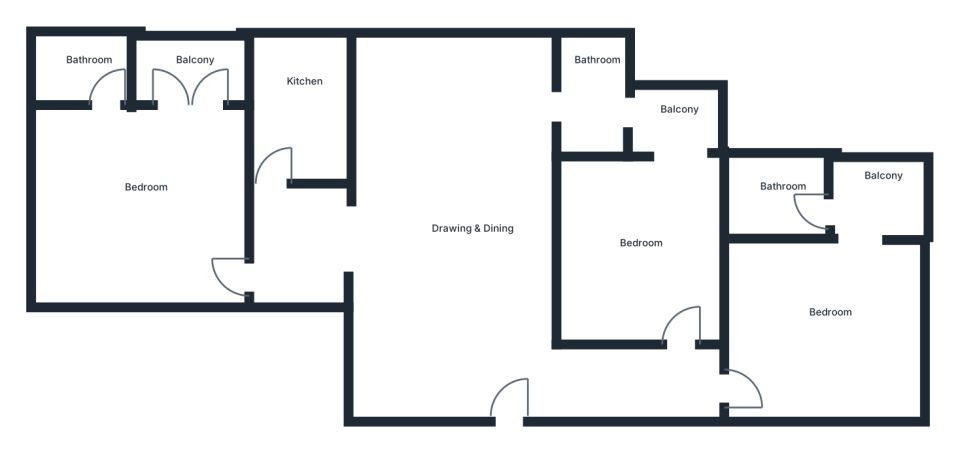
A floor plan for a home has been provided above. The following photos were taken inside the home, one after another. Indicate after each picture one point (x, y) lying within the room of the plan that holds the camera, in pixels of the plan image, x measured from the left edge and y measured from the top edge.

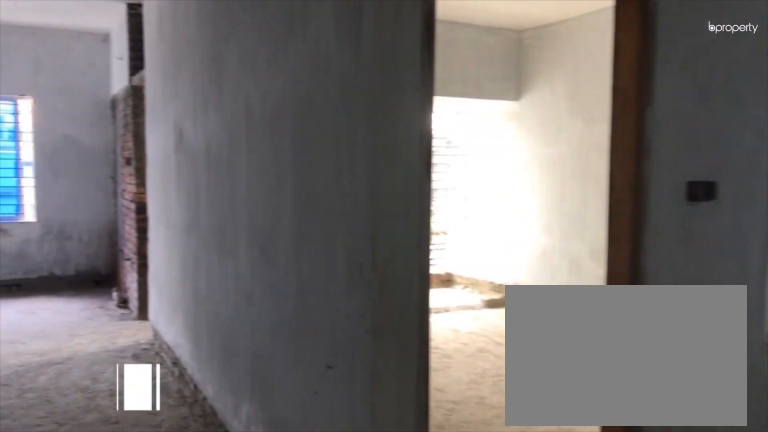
(486, 363)
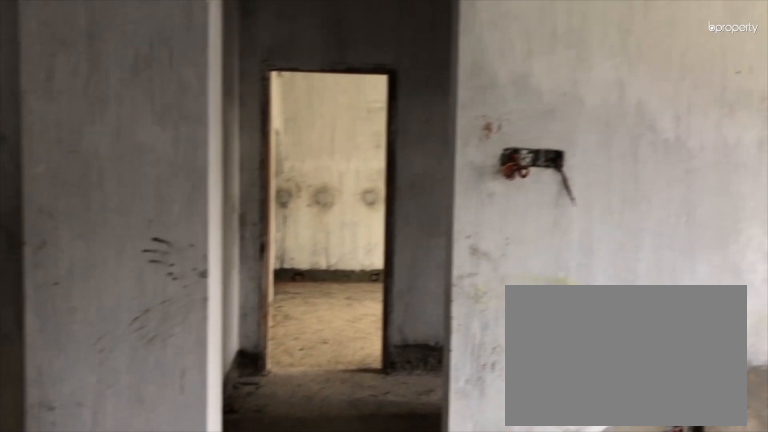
(453, 234)
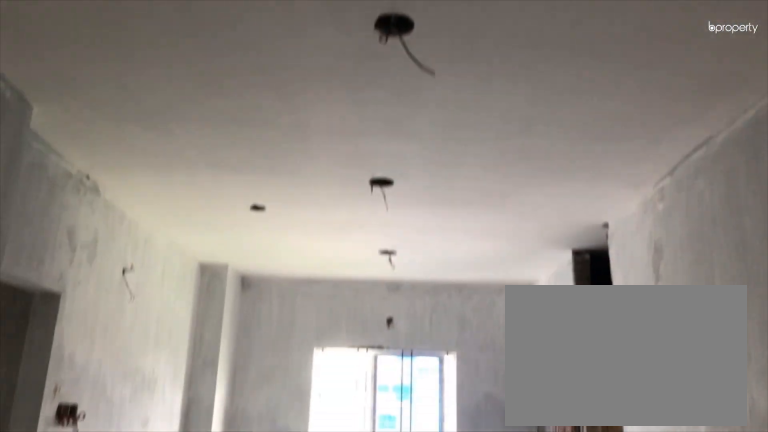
(453, 234)
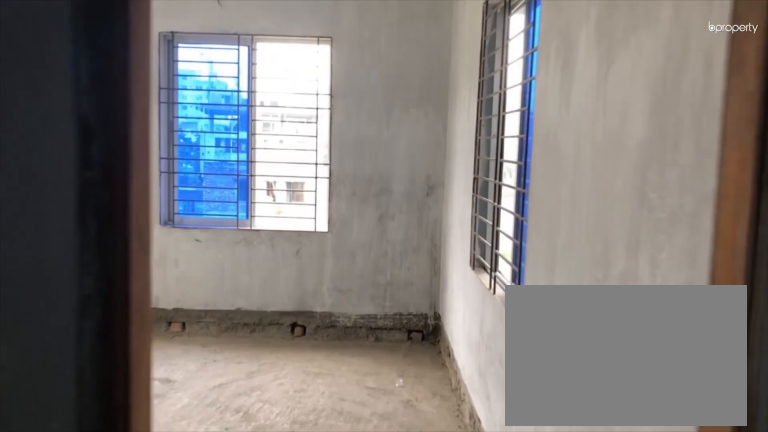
(769, 355)
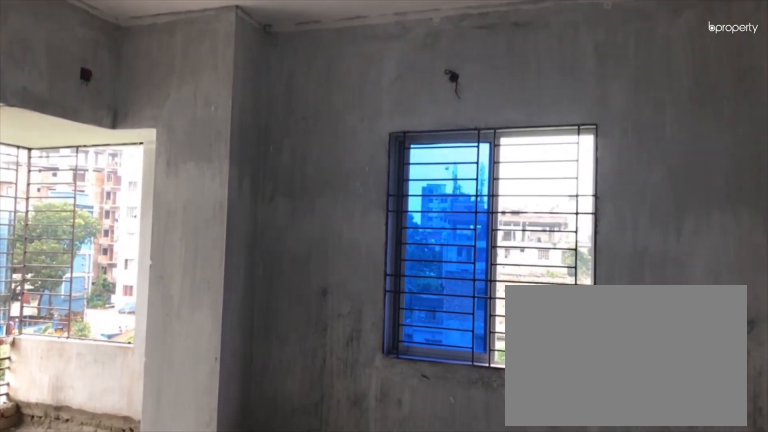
(839, 314)
